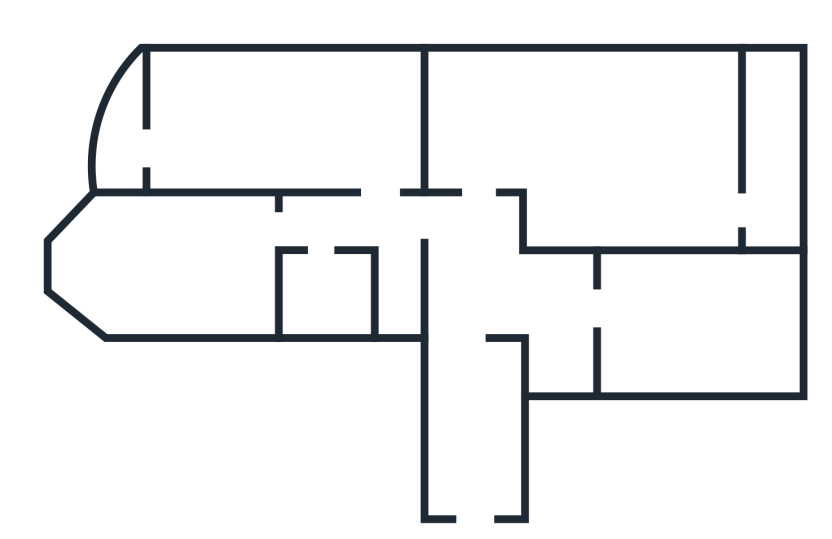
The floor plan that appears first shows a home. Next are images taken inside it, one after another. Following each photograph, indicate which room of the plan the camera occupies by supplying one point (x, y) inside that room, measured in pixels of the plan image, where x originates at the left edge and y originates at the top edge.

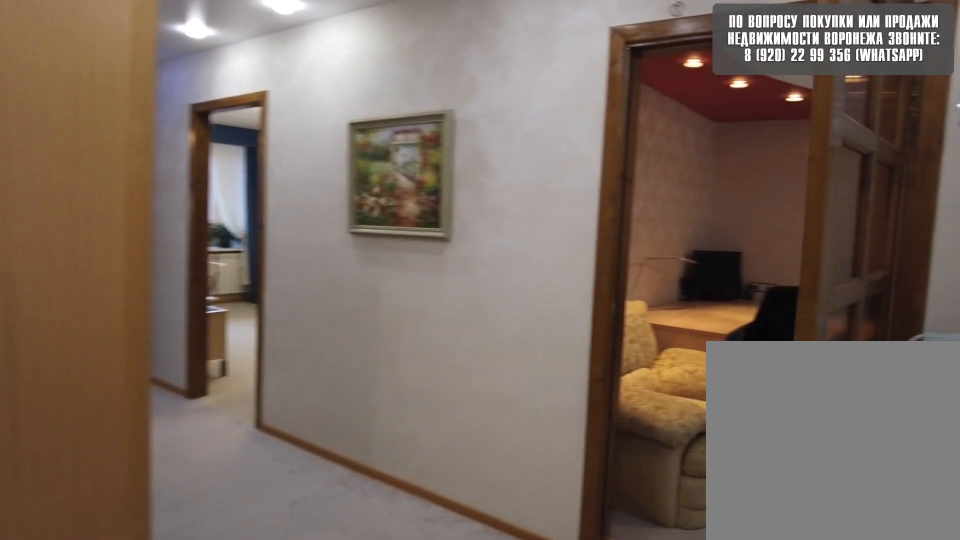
(489, 297)
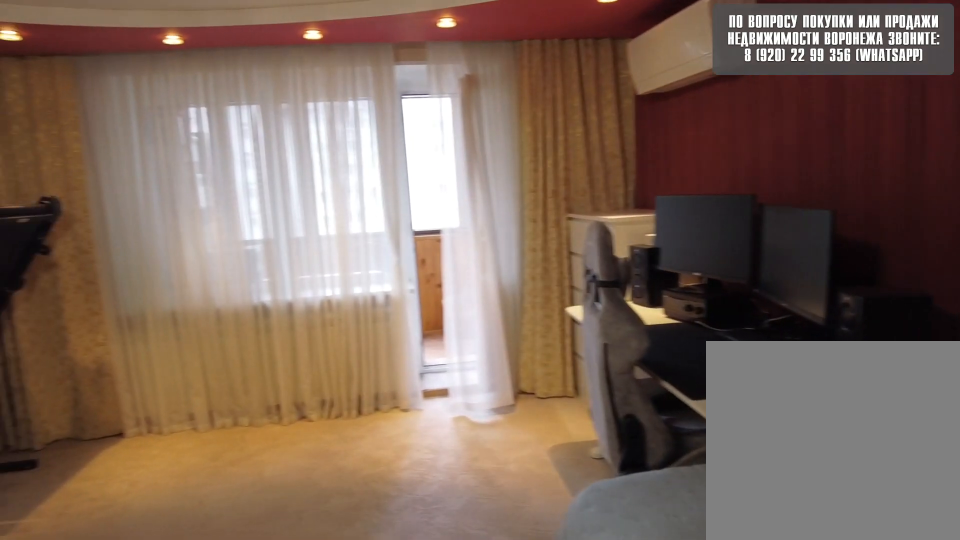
(541, 135)
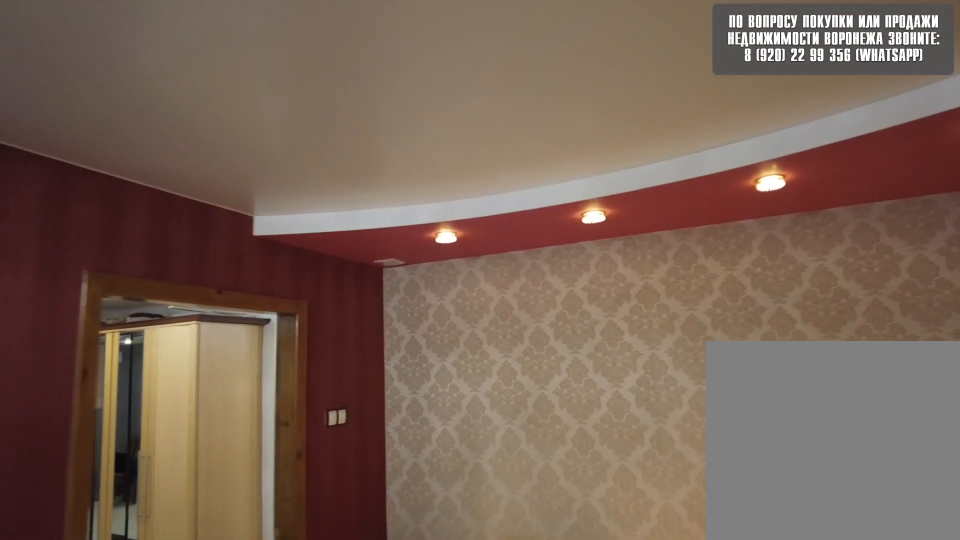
(541, 135)
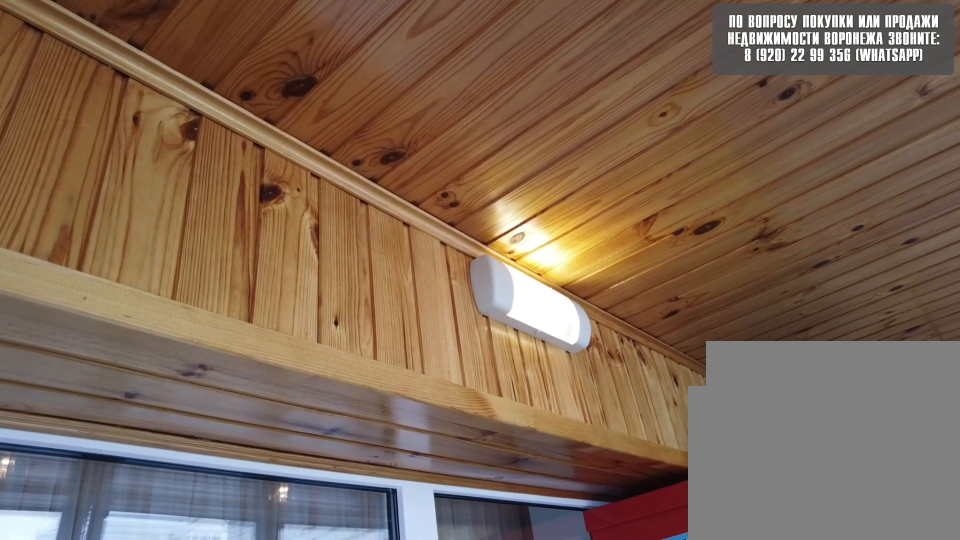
(789, 202)
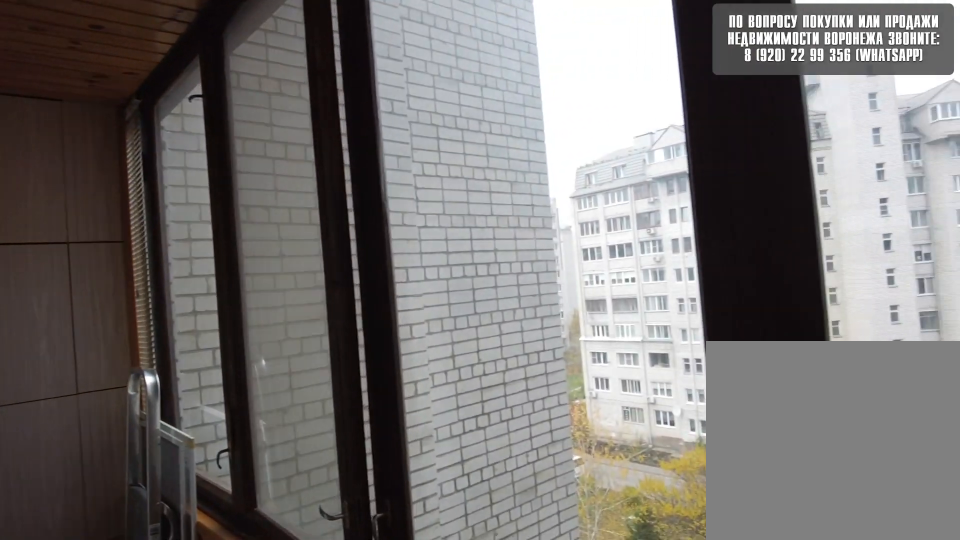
(789, 202)
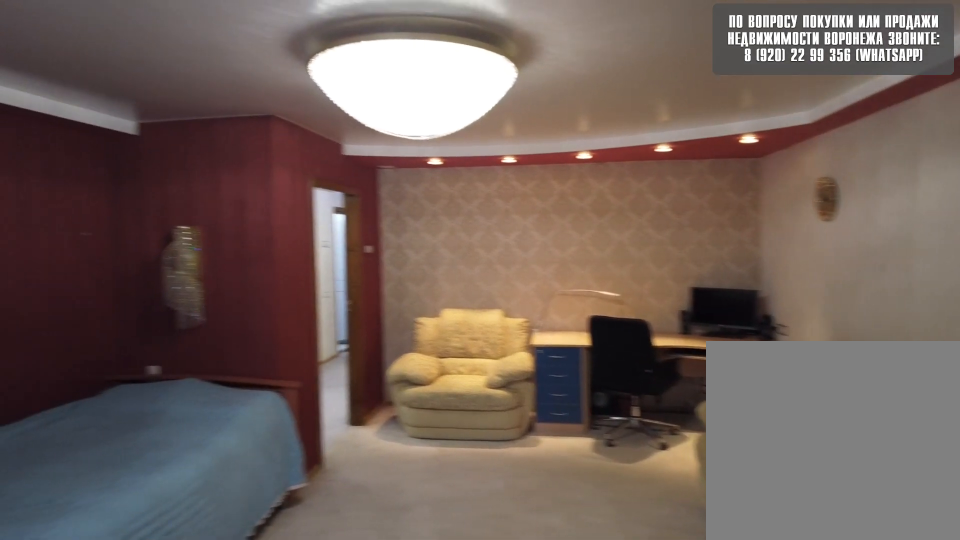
(656, 197)
